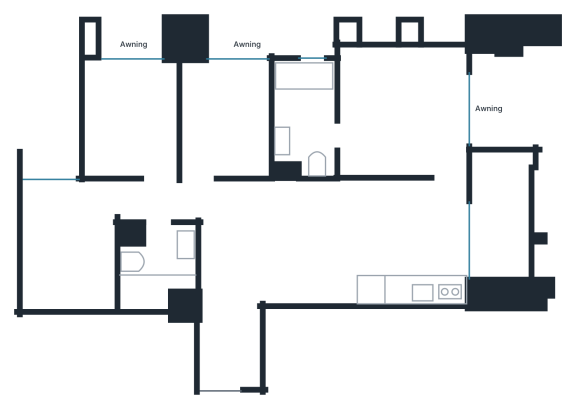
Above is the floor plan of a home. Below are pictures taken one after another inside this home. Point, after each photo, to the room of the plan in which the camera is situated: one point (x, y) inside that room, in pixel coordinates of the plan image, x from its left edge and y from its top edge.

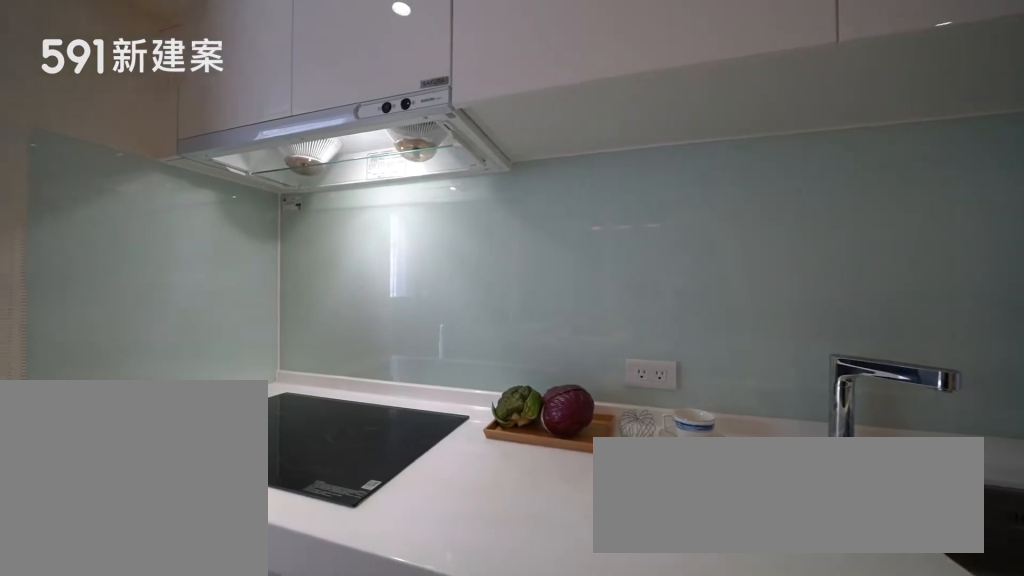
(416, 275)
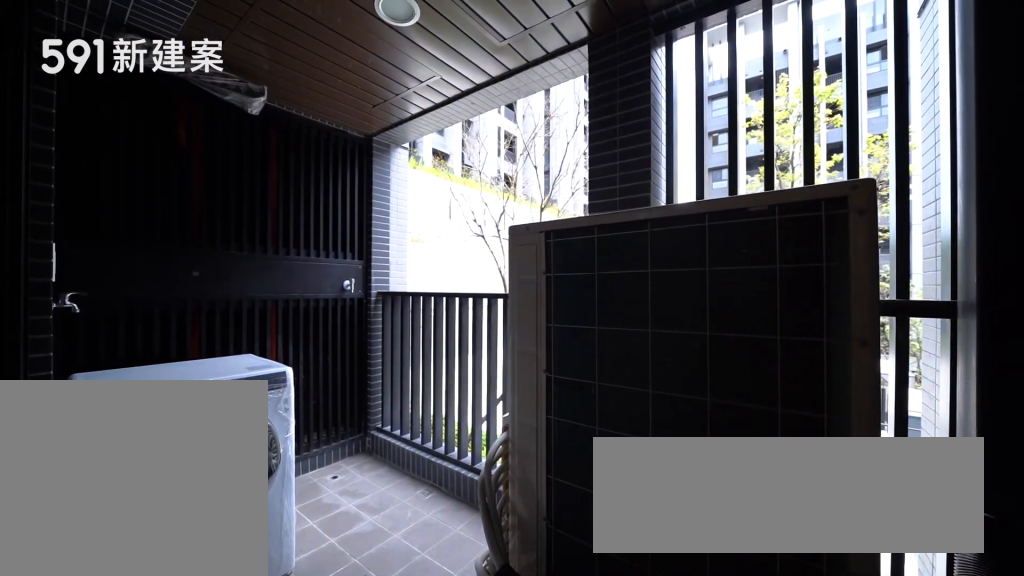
(502, 210)
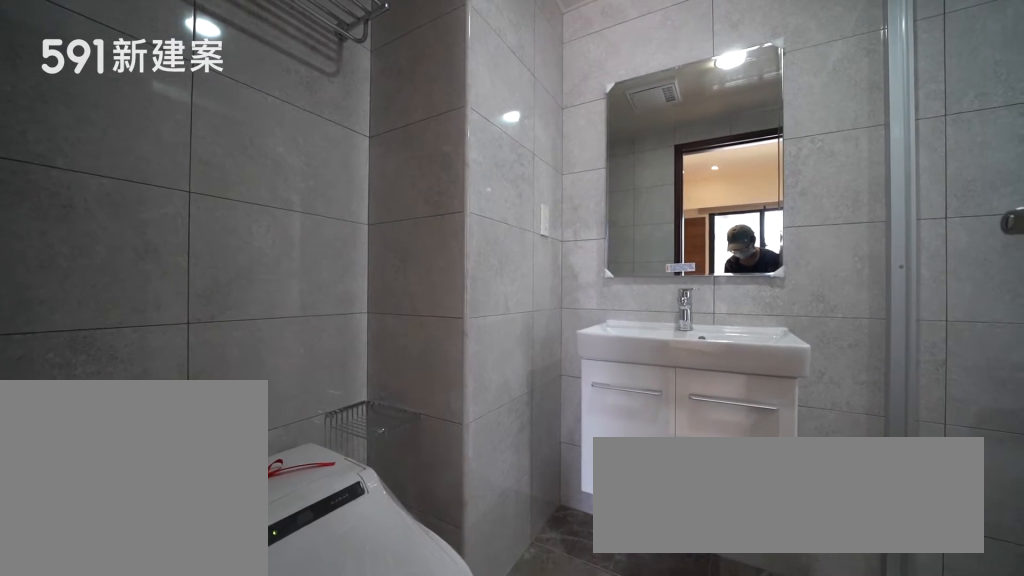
(304, 118)
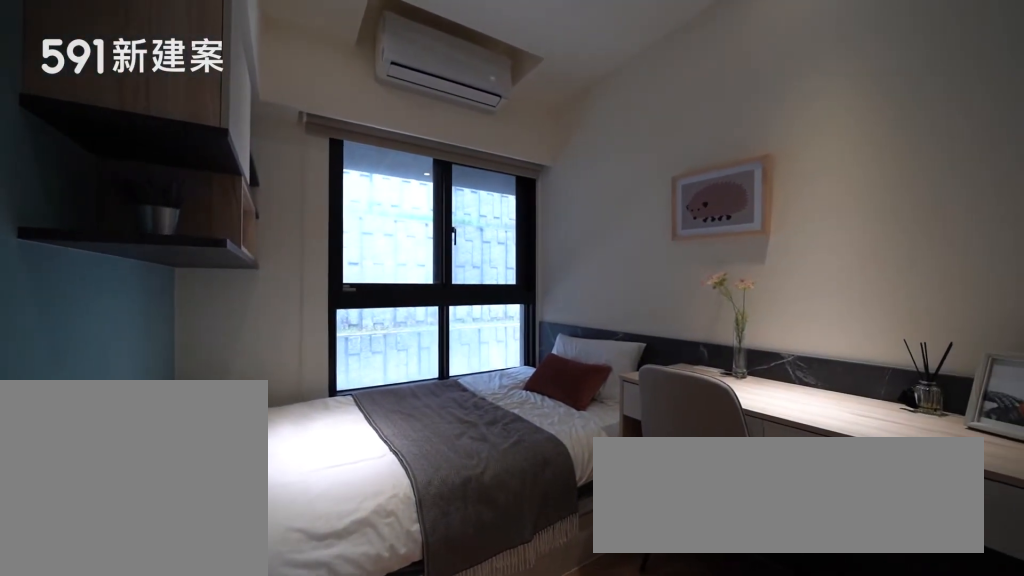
(227, 119)
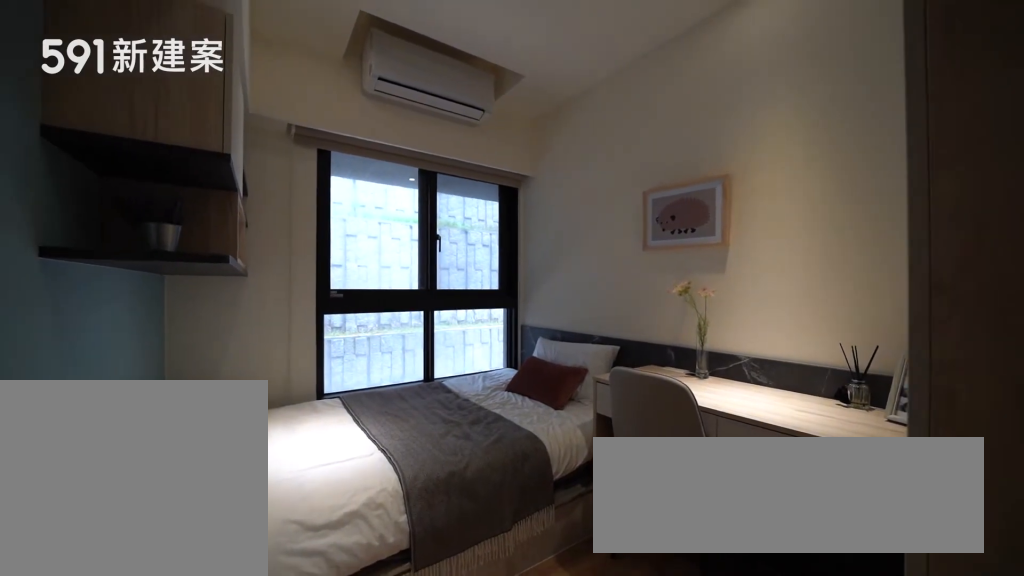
(227, 119)
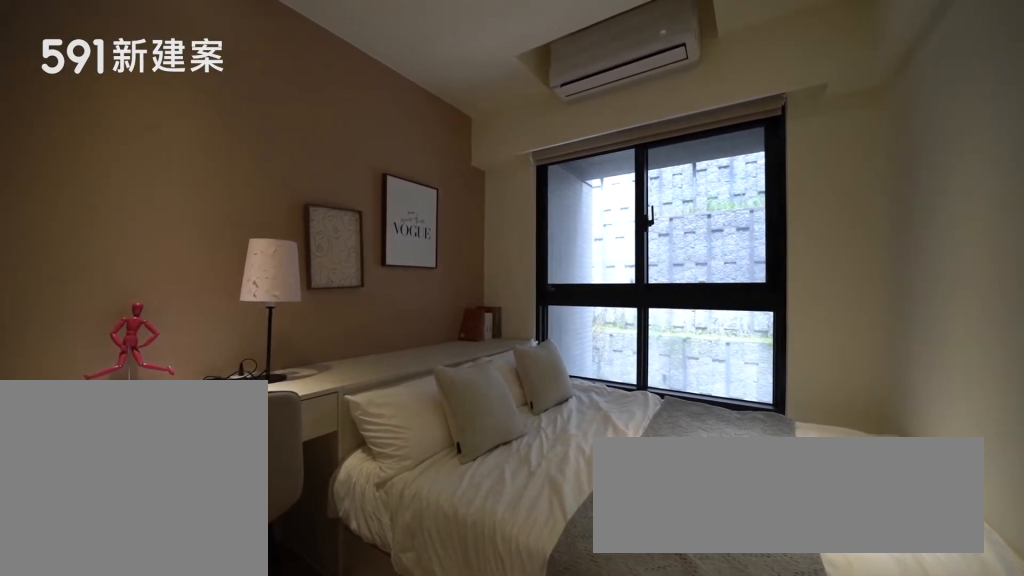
(128, 118)
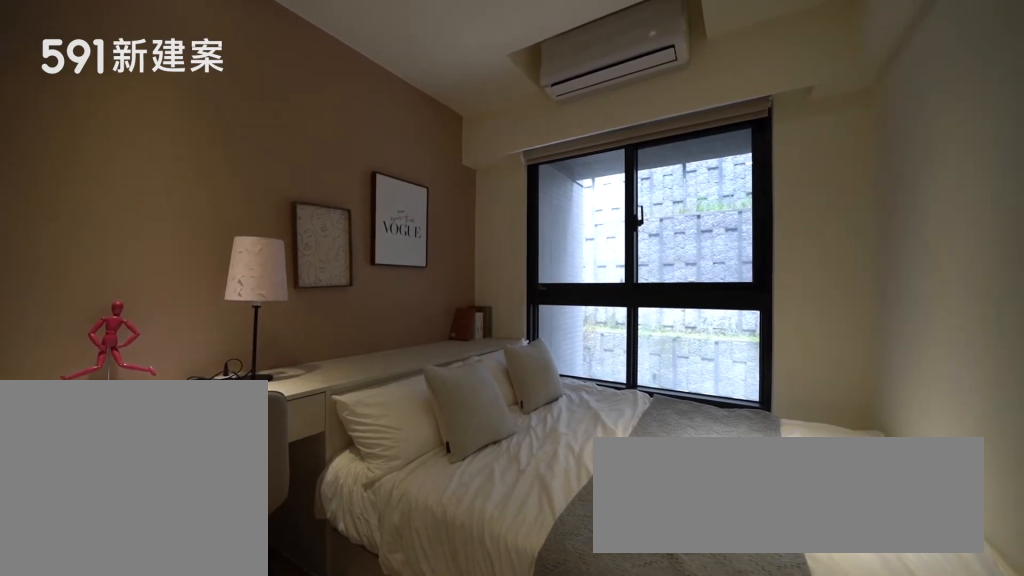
(128, 118)
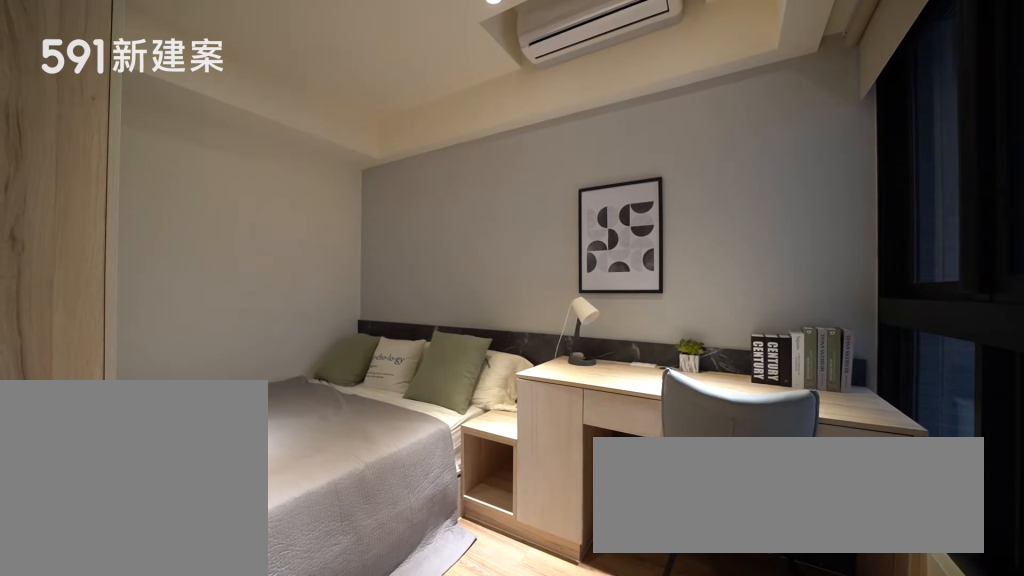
(66, 246)
